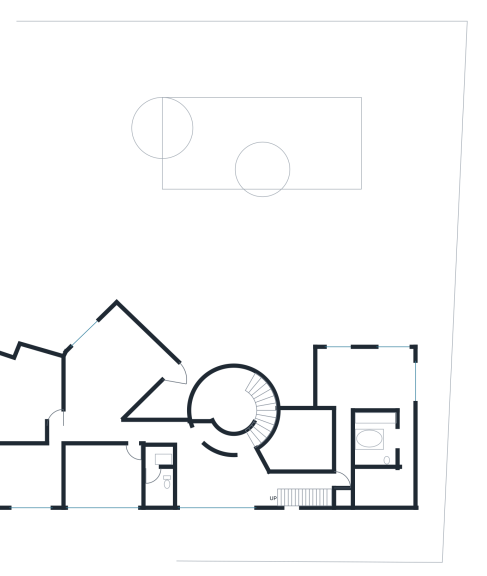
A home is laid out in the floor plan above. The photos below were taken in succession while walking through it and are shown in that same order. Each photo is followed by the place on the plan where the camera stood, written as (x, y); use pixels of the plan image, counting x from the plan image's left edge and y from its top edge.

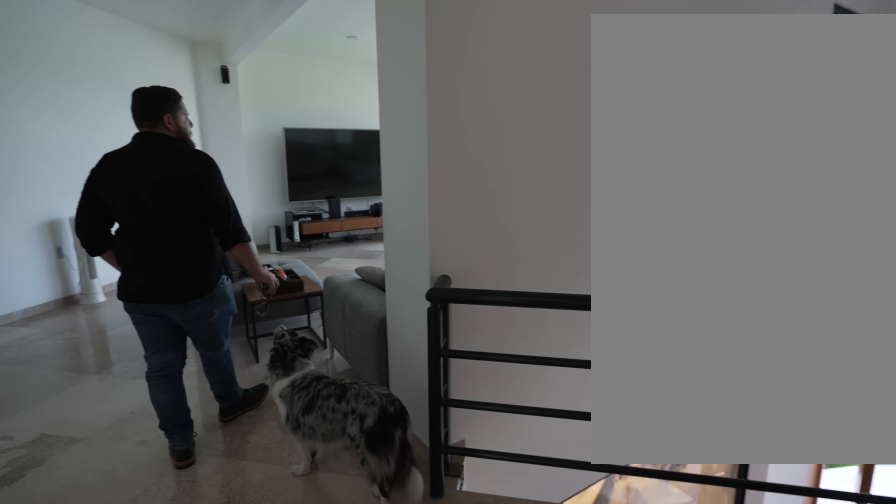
(132, 464)
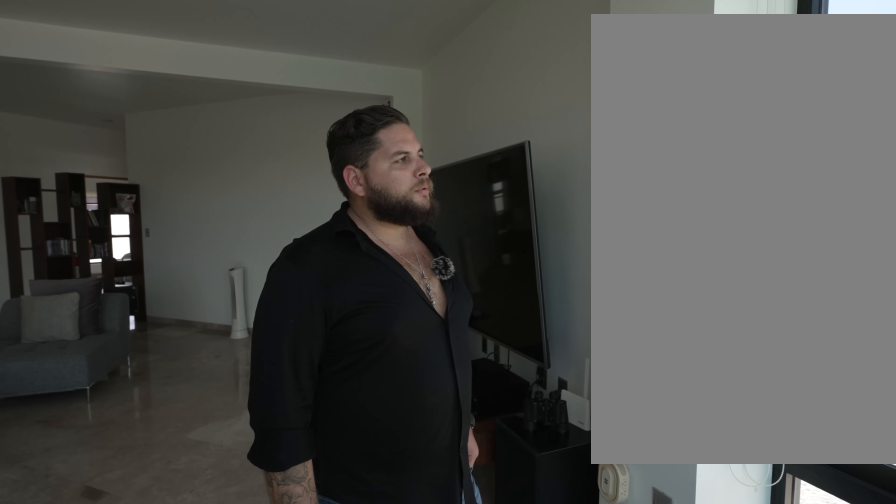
(117, 327)
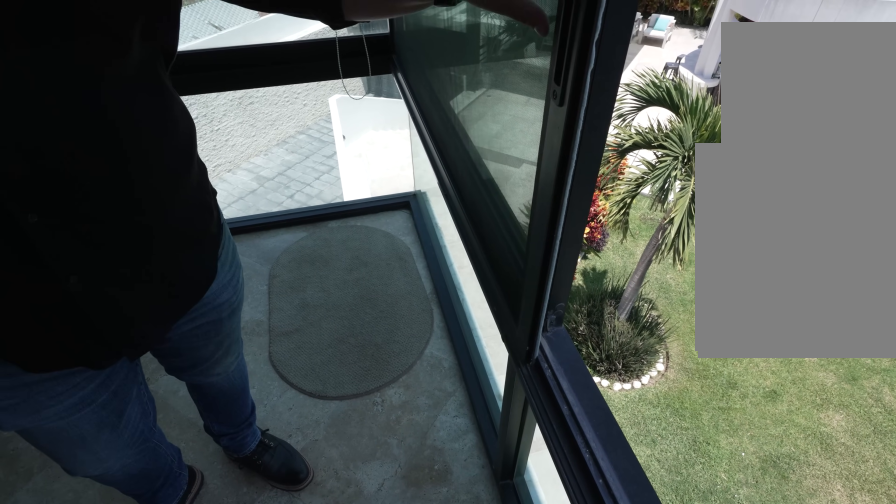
(117, 327)
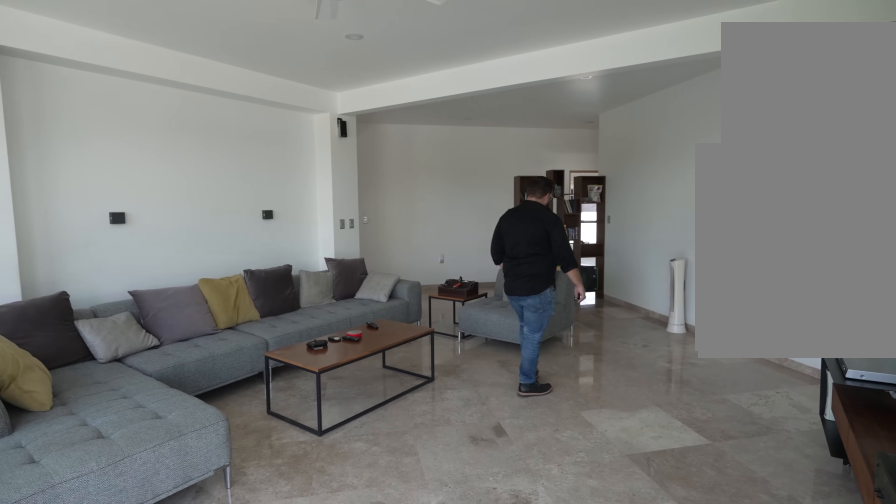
(117, 327)
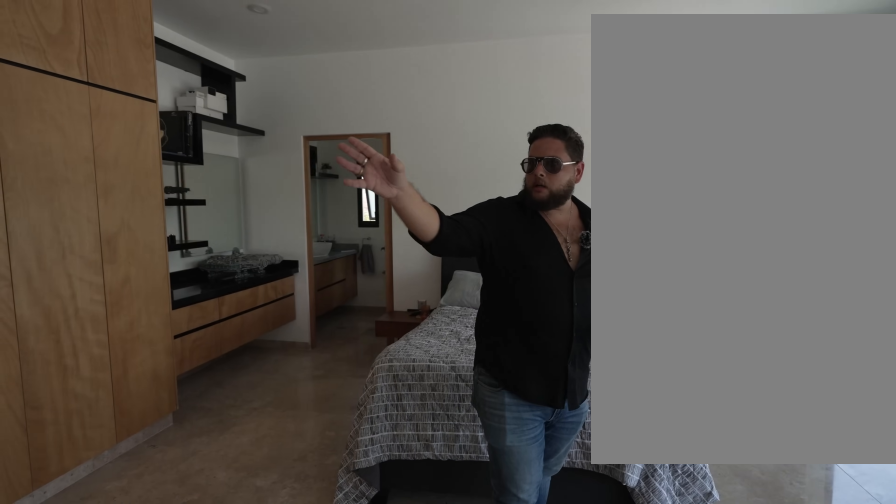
(45, 404)
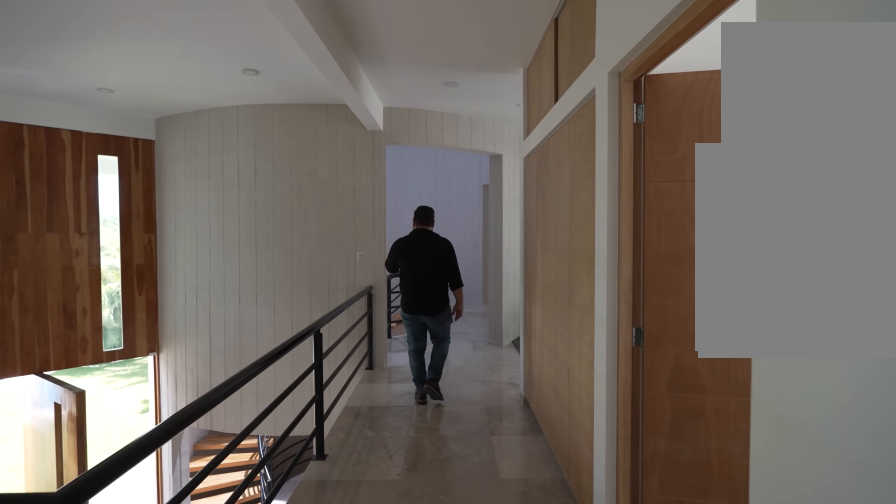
(159, 435)
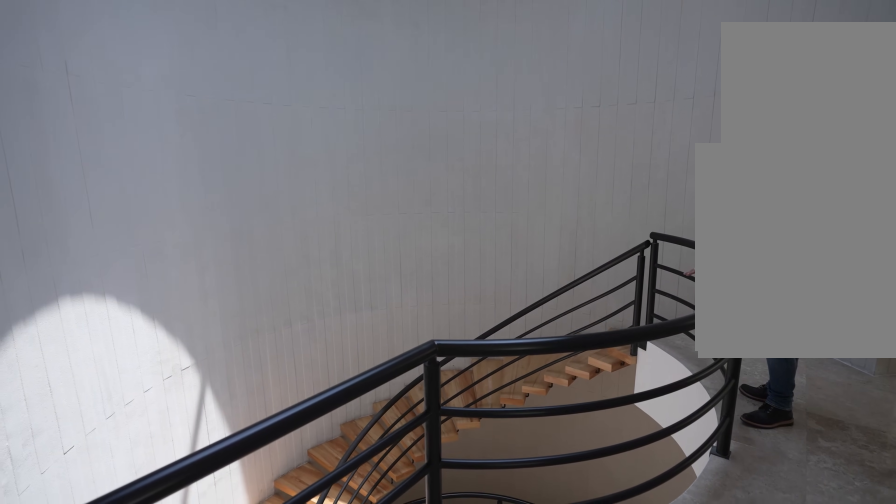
(204, 434)
